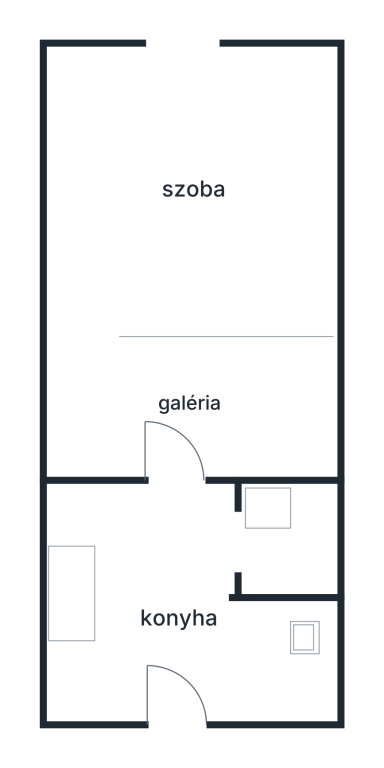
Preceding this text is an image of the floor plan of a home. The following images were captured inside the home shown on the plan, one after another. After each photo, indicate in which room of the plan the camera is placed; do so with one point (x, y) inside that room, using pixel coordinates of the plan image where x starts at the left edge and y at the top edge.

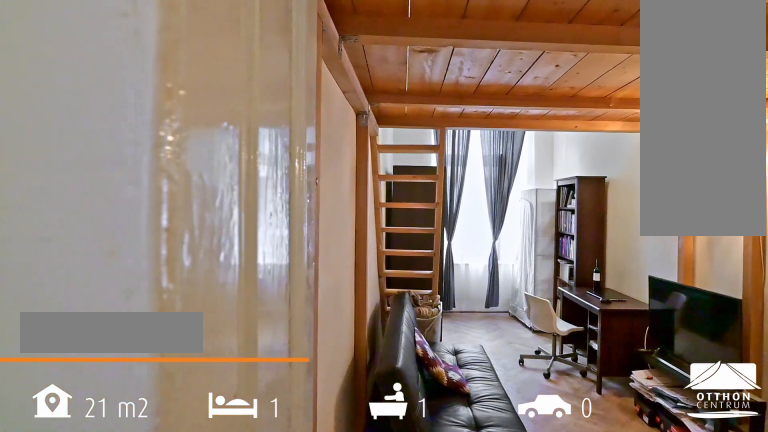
(197, 196)
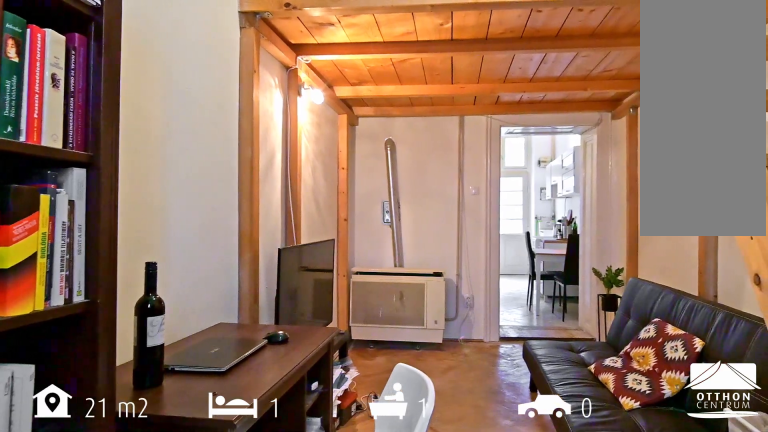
(198, 196)
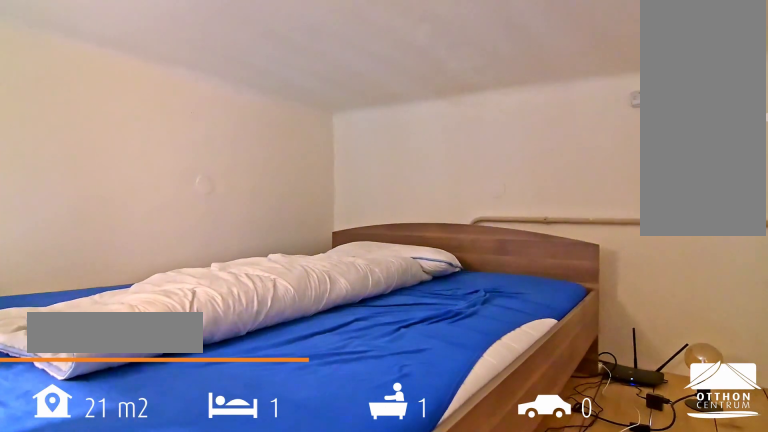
(190, 398)
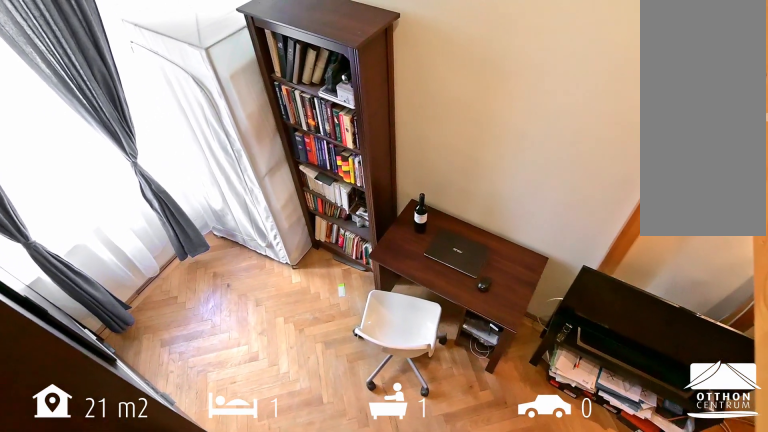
(198, 197)
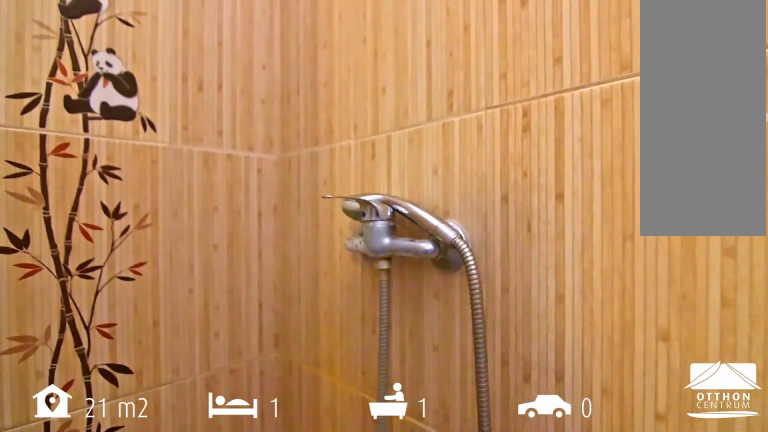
(296, 541)
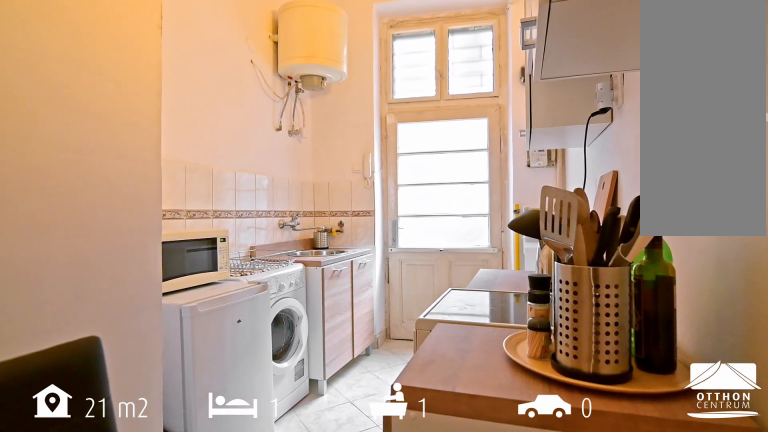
(167, 621)
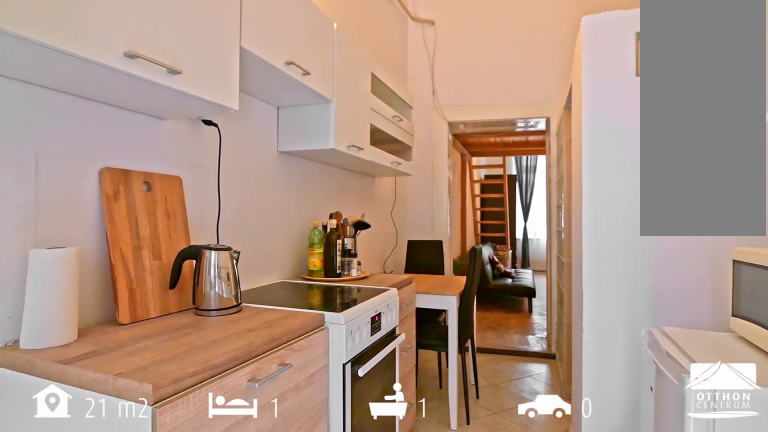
(167, 621)
